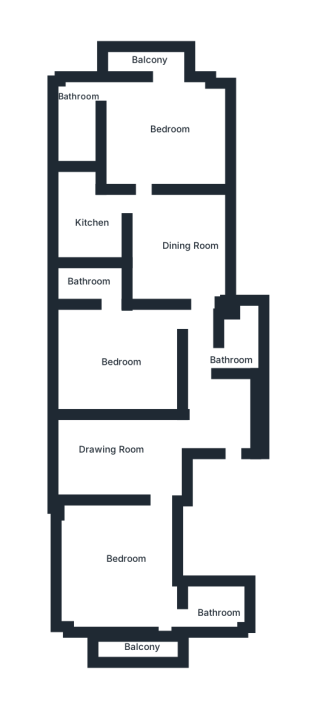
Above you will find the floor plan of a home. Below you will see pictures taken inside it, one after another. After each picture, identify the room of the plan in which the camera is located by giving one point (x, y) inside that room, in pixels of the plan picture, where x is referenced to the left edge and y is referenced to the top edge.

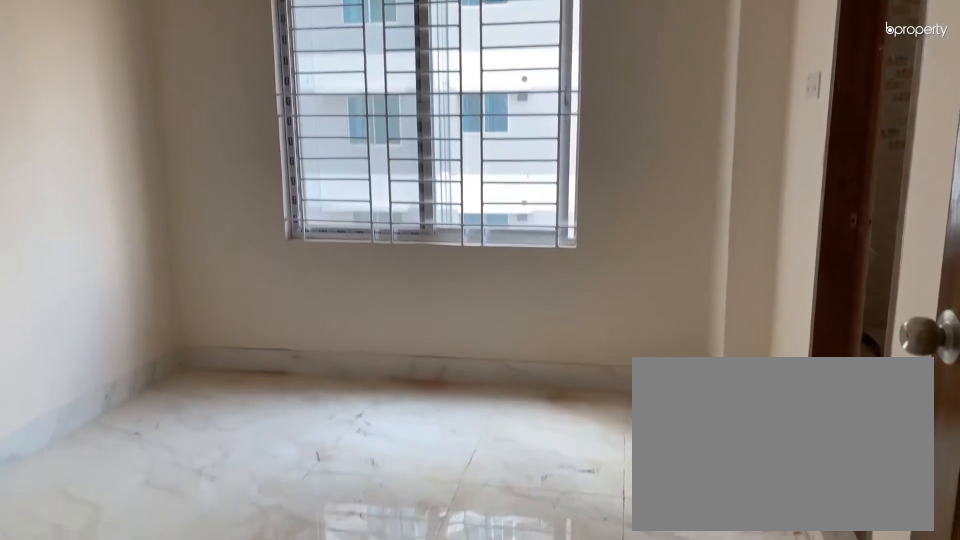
(112, 349)
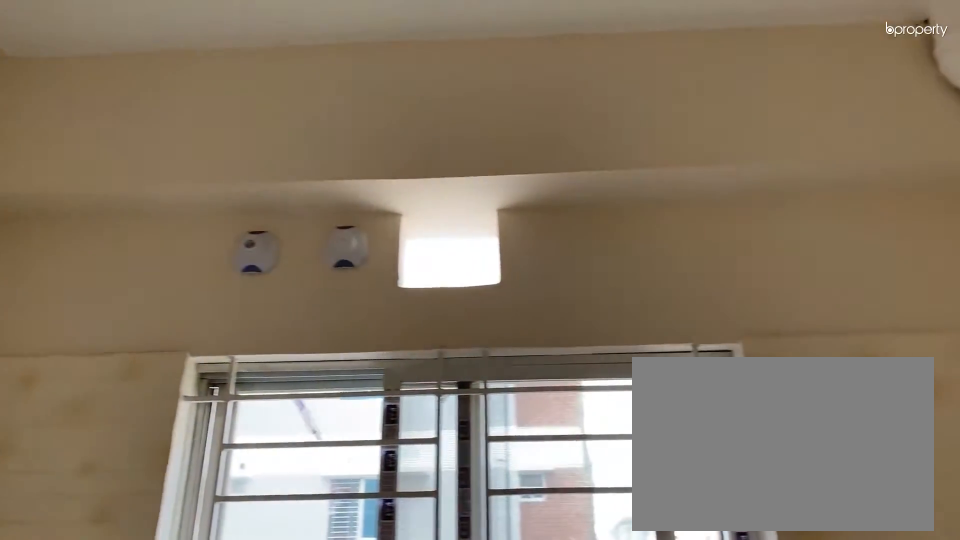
(96, 211)
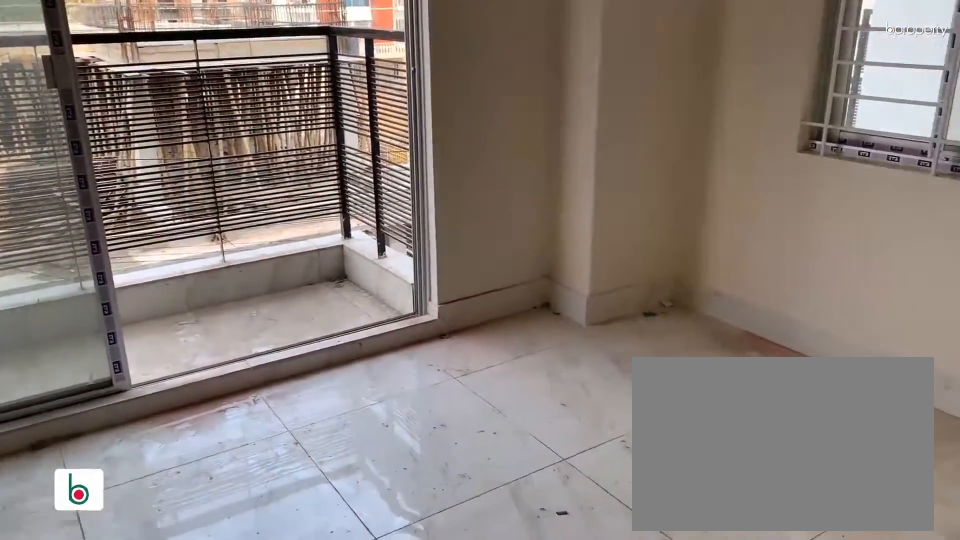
(148, 116)
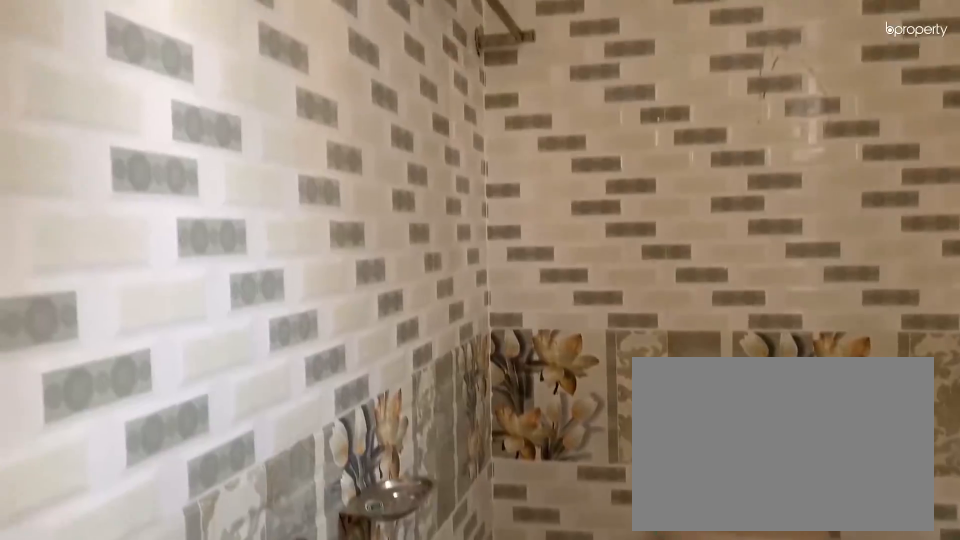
(72, 126)
